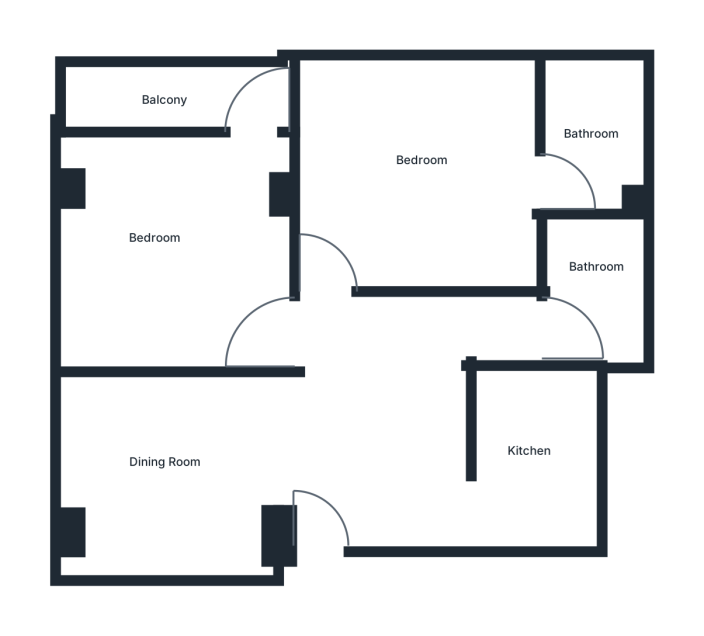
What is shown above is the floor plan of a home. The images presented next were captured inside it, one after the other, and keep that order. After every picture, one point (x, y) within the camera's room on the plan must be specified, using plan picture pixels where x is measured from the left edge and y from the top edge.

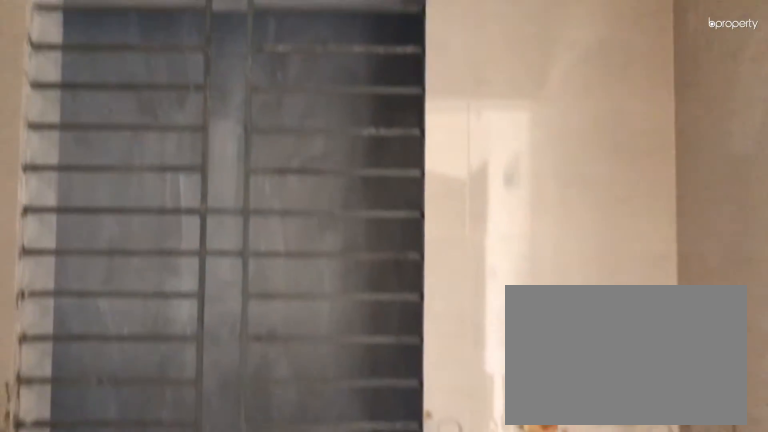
(538, 467)
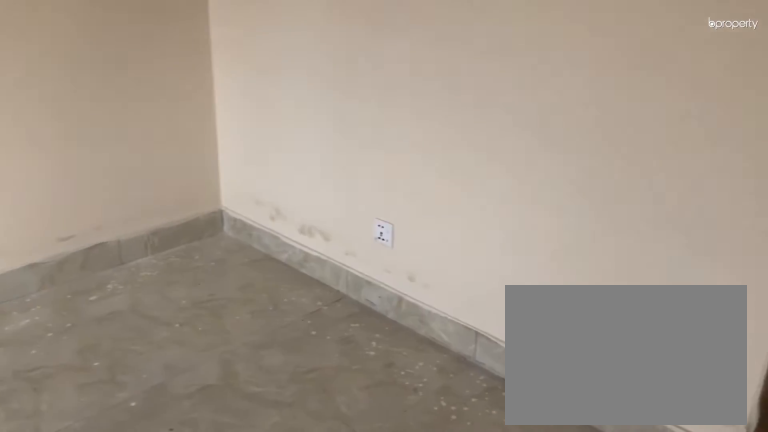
(413, 183)
